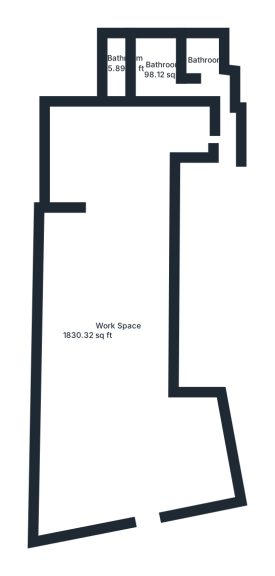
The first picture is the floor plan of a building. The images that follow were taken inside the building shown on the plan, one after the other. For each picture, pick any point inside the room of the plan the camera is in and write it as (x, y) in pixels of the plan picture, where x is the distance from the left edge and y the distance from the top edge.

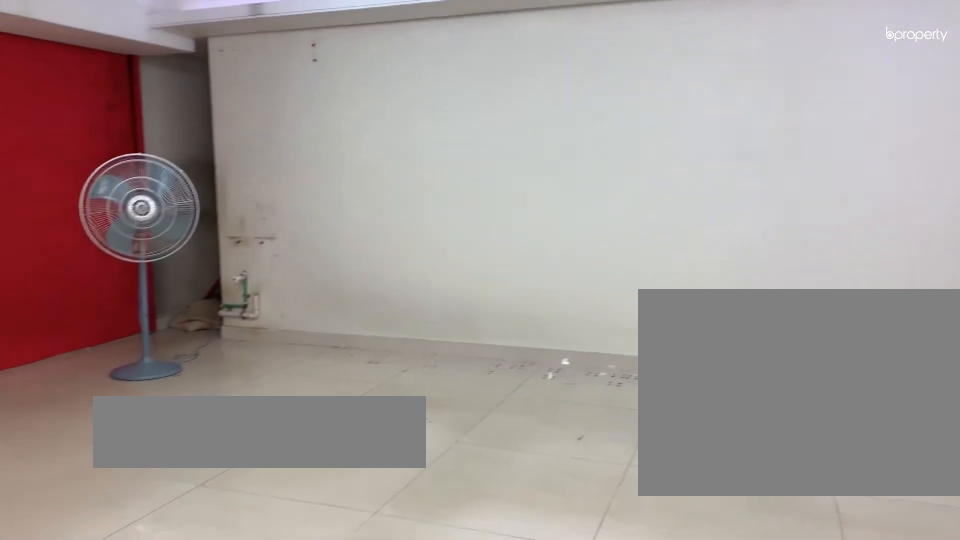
(115, 159)
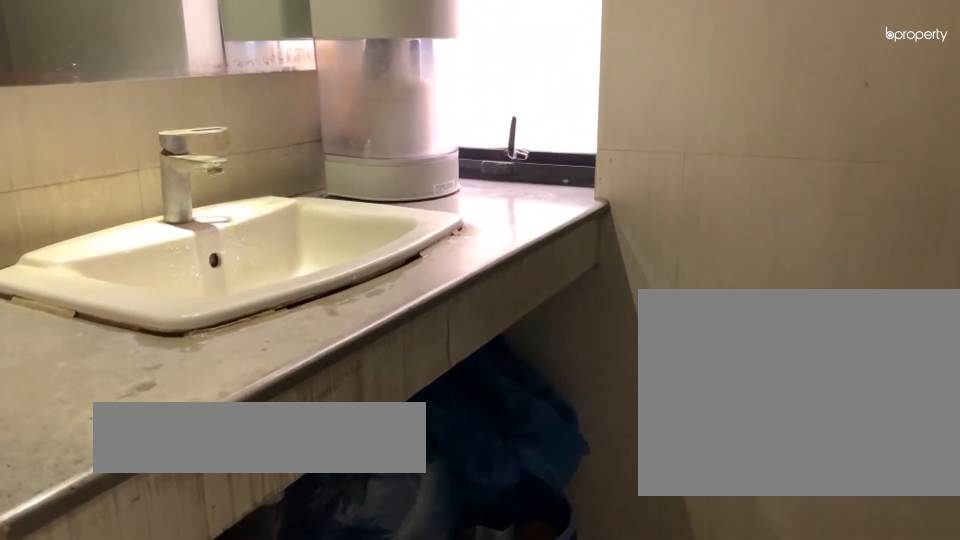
(153, 68)
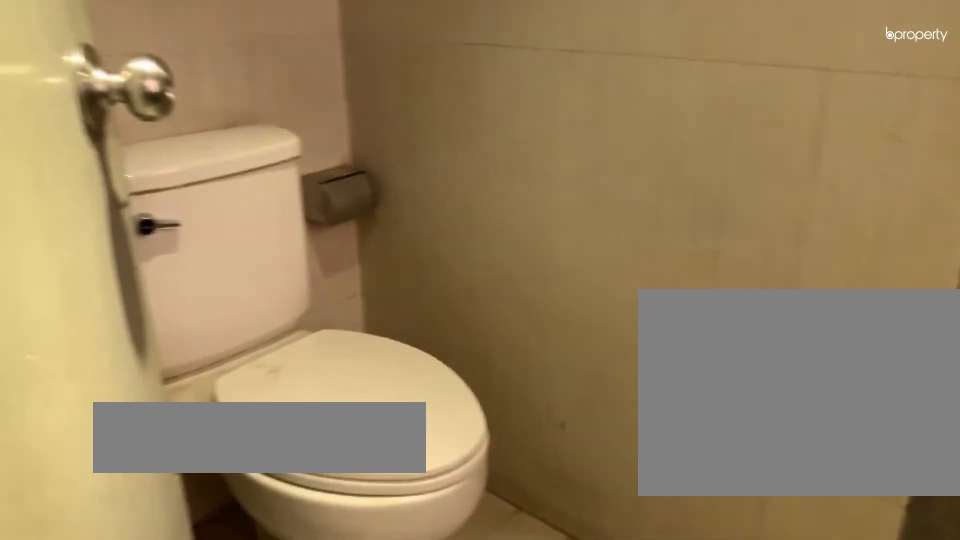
(153, 68)
